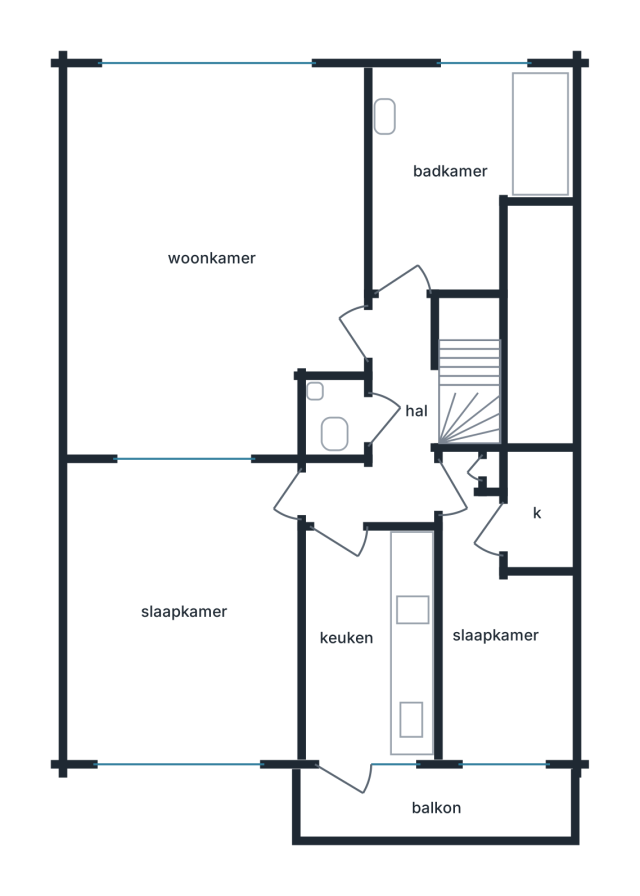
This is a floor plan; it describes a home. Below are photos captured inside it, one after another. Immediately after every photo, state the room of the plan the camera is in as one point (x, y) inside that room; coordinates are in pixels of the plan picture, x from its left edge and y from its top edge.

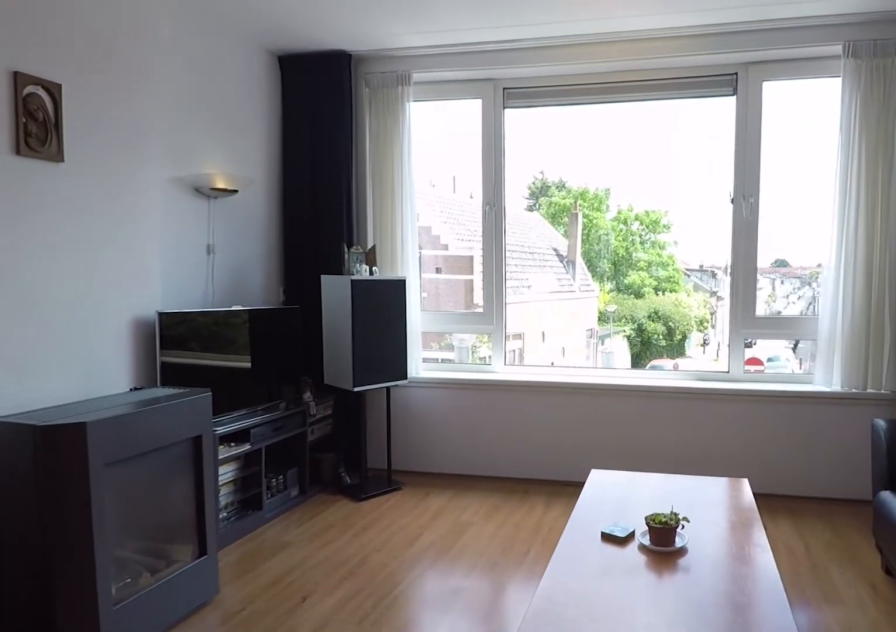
(212, 256)
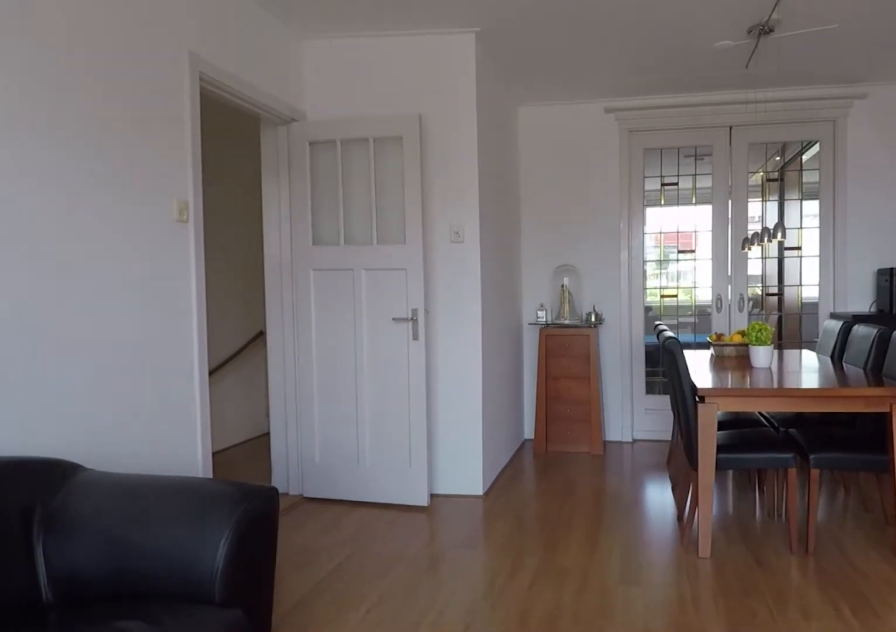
(212, 256)
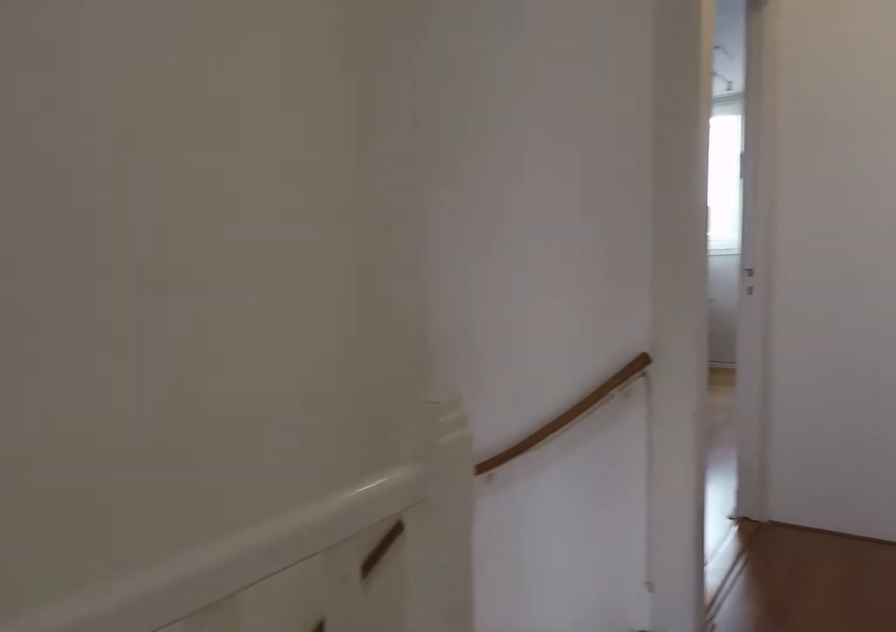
(389, 425)
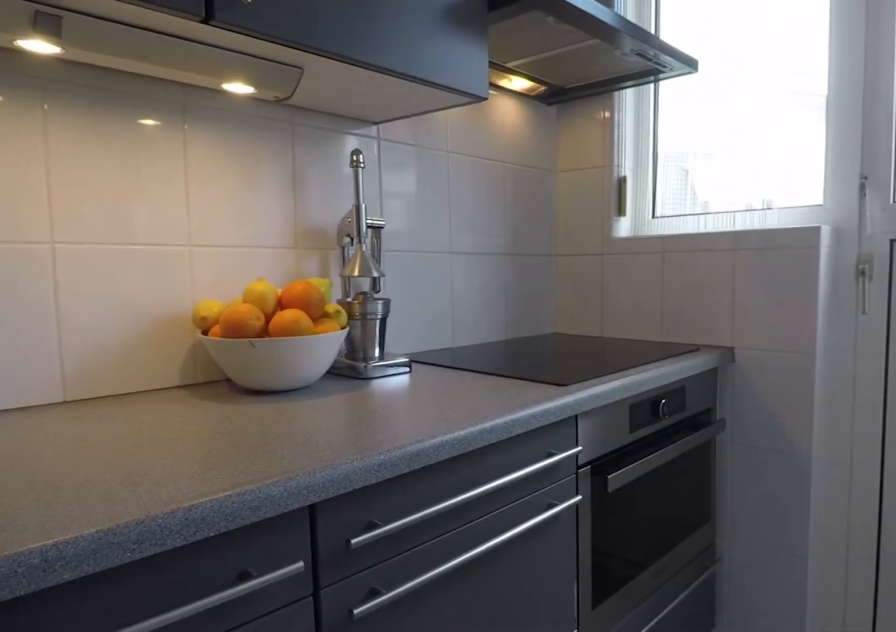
(368, 640)
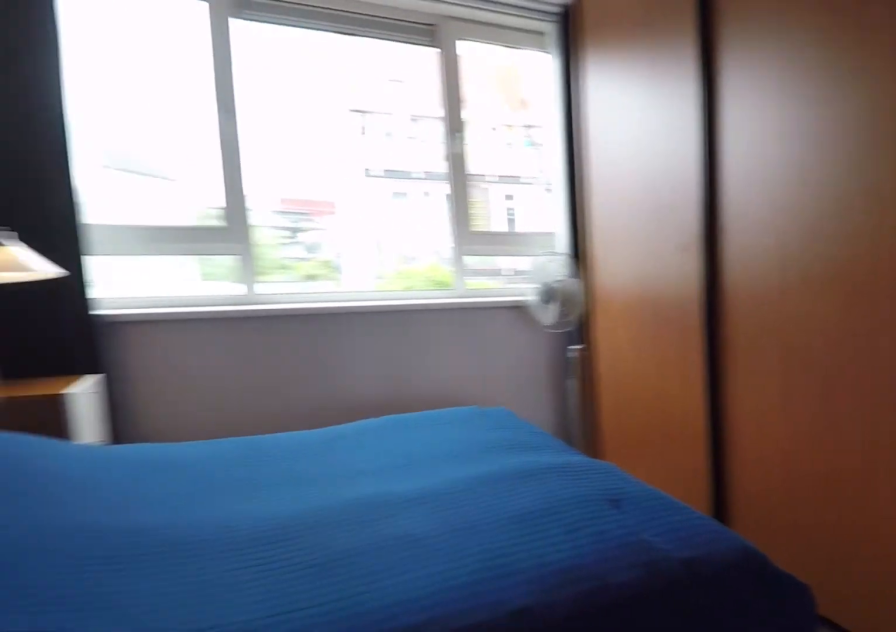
(185, 610)
